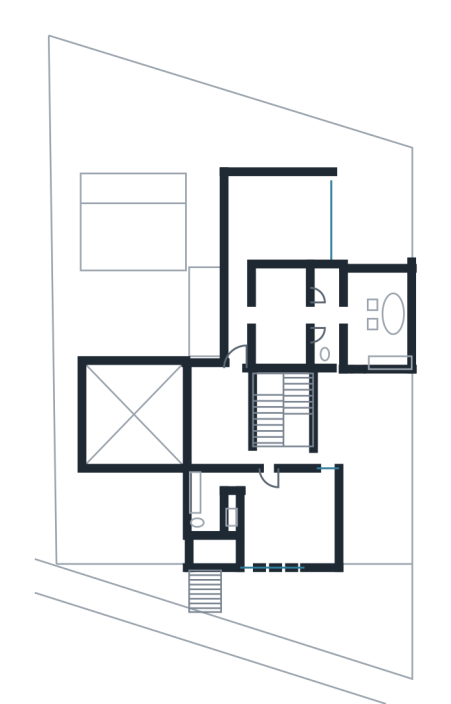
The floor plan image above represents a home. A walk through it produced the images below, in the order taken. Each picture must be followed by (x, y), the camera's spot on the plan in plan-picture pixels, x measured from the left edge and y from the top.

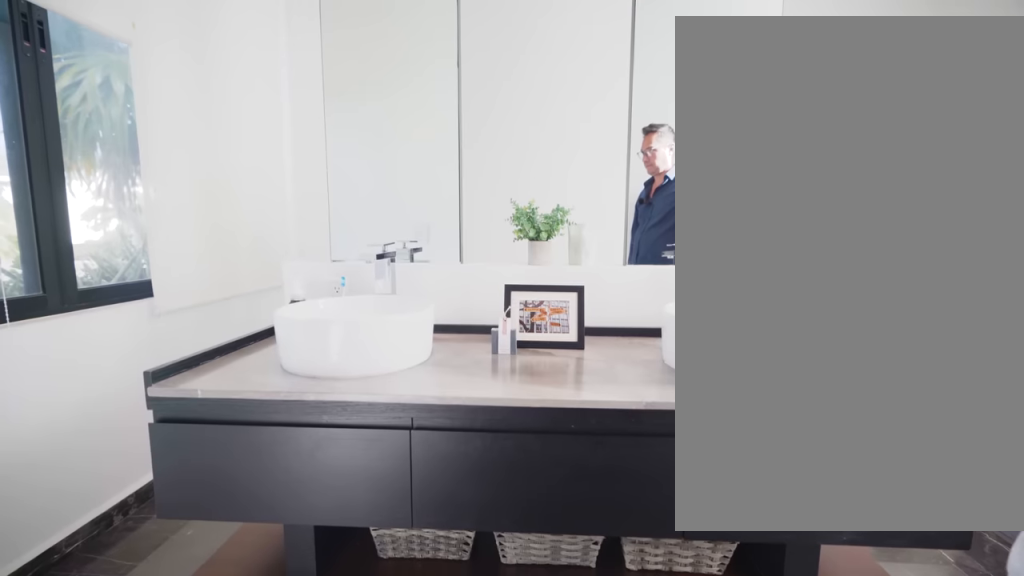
(344, 315)
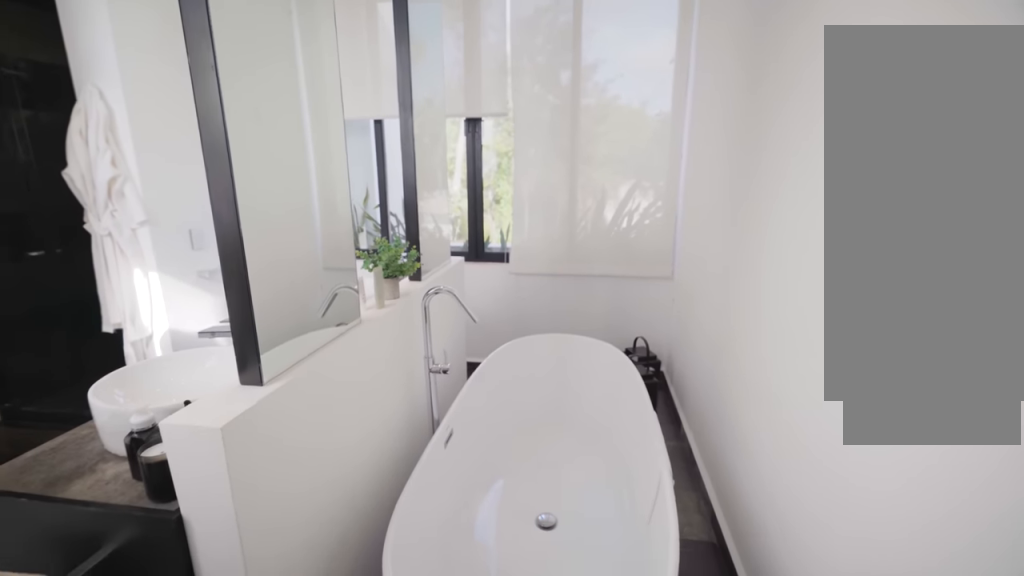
(390, 337)
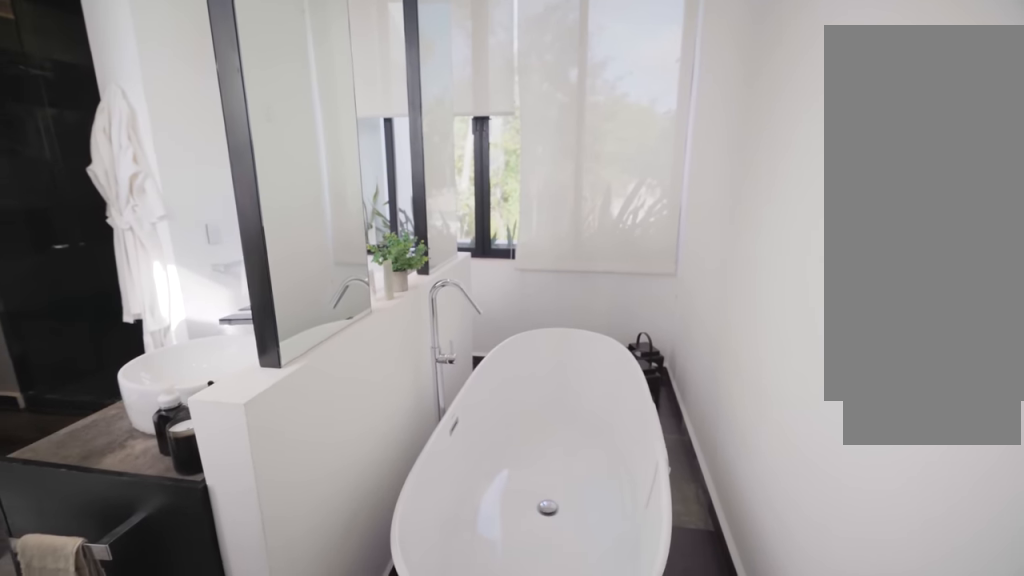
(390, 337)
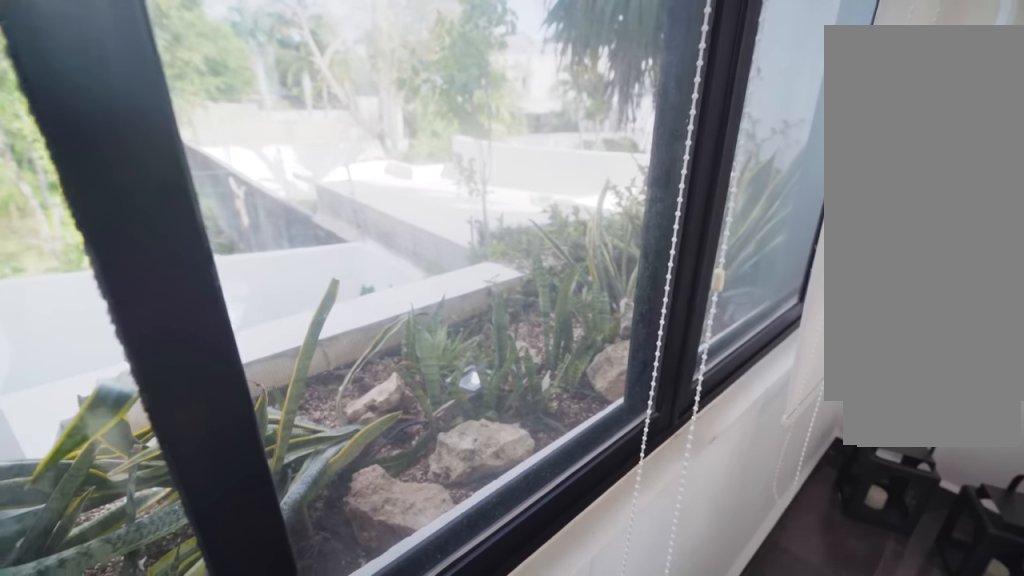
(357, 288)
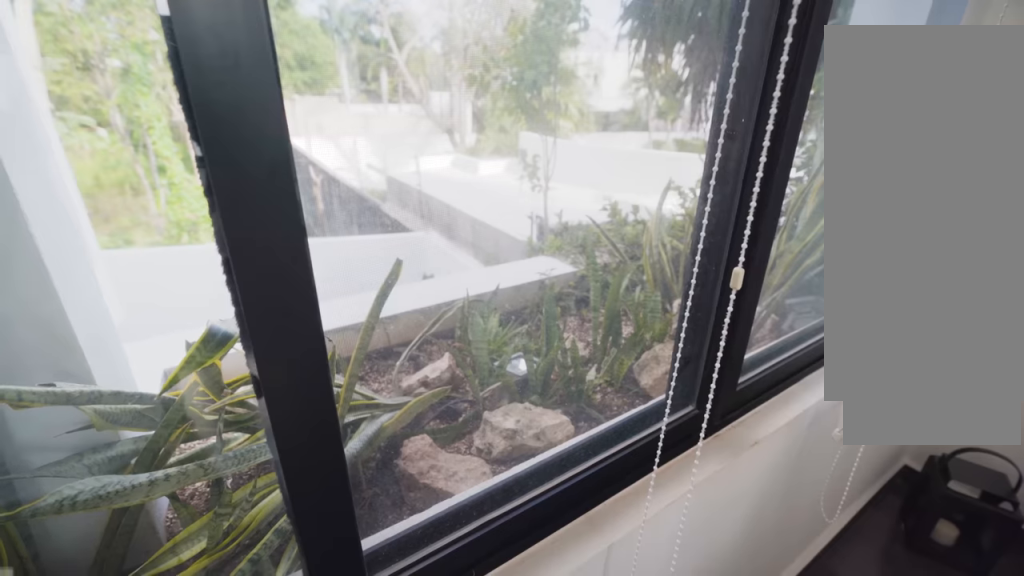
(357, 287)
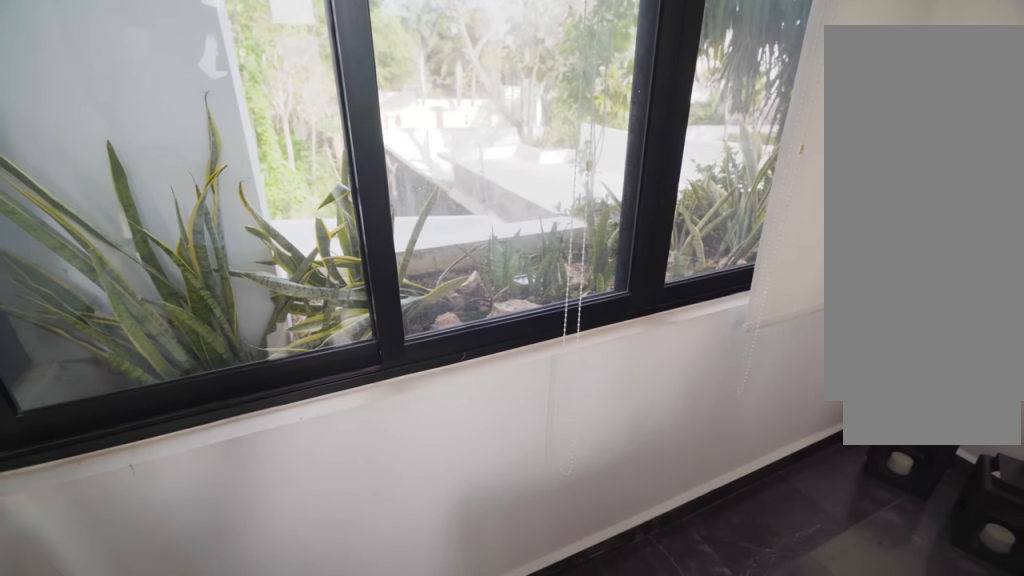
(357, 287)
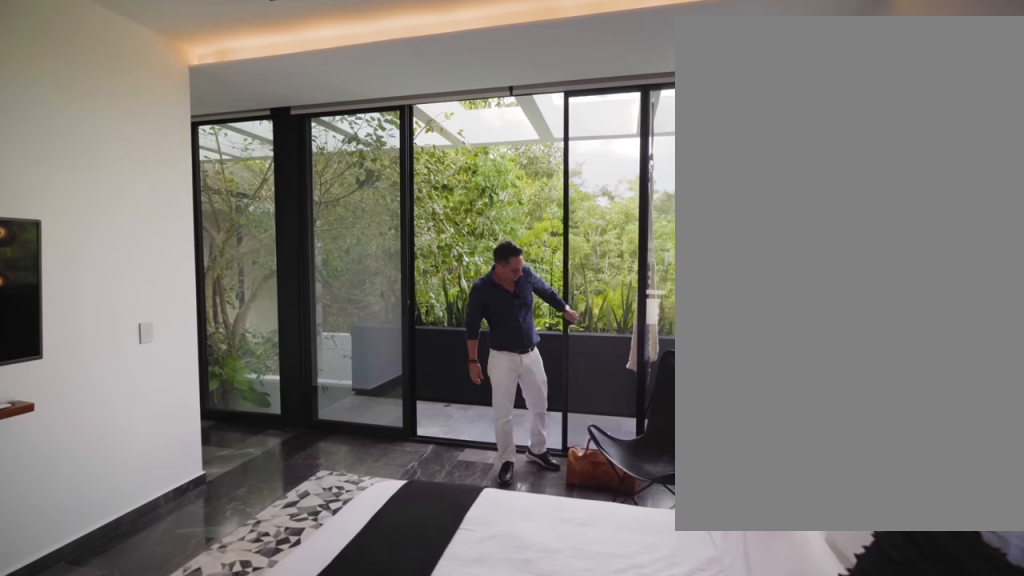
(321, 212)
